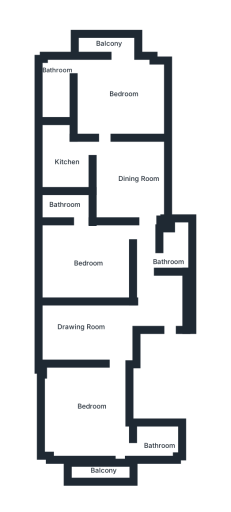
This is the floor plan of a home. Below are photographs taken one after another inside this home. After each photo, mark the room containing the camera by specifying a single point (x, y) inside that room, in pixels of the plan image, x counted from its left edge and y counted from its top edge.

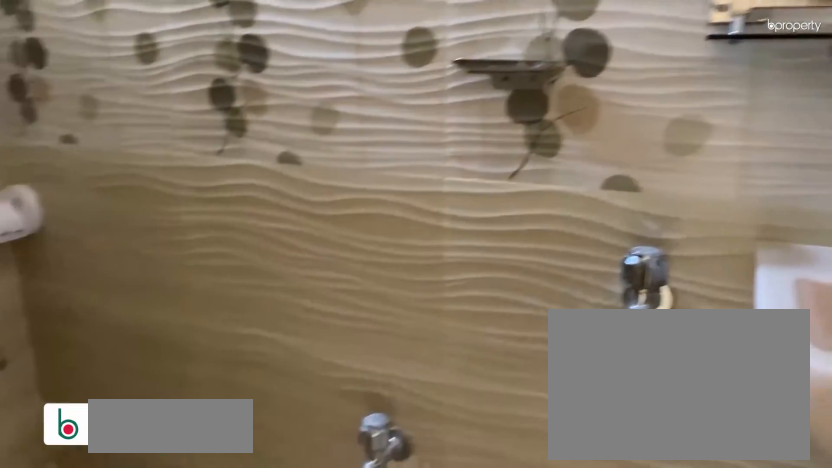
(178, 245)
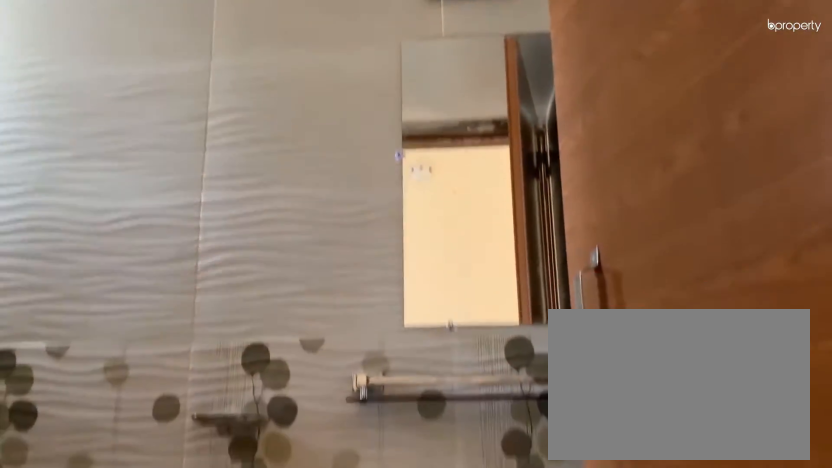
(178, 245)
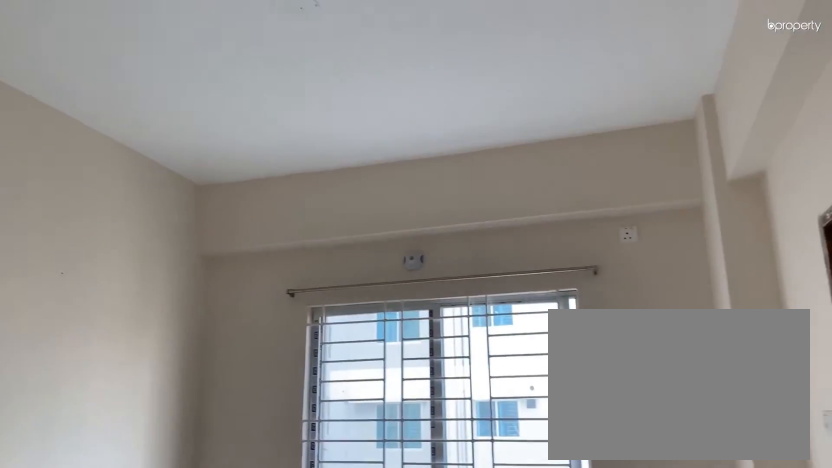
(82, 254)
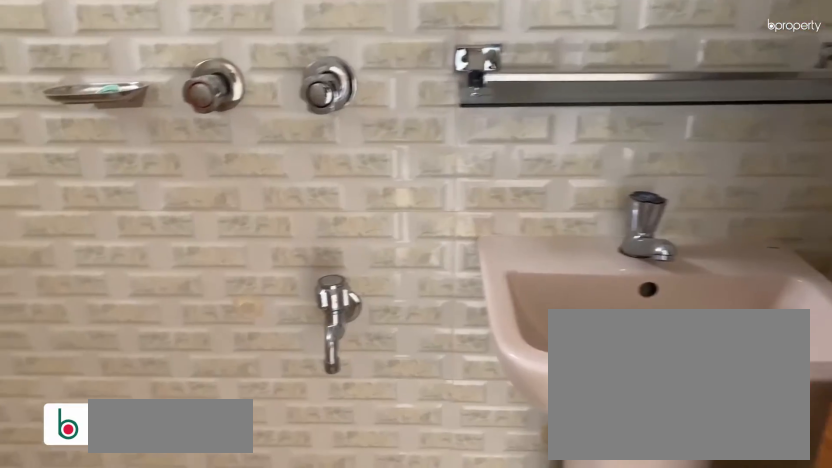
(71, 203)
